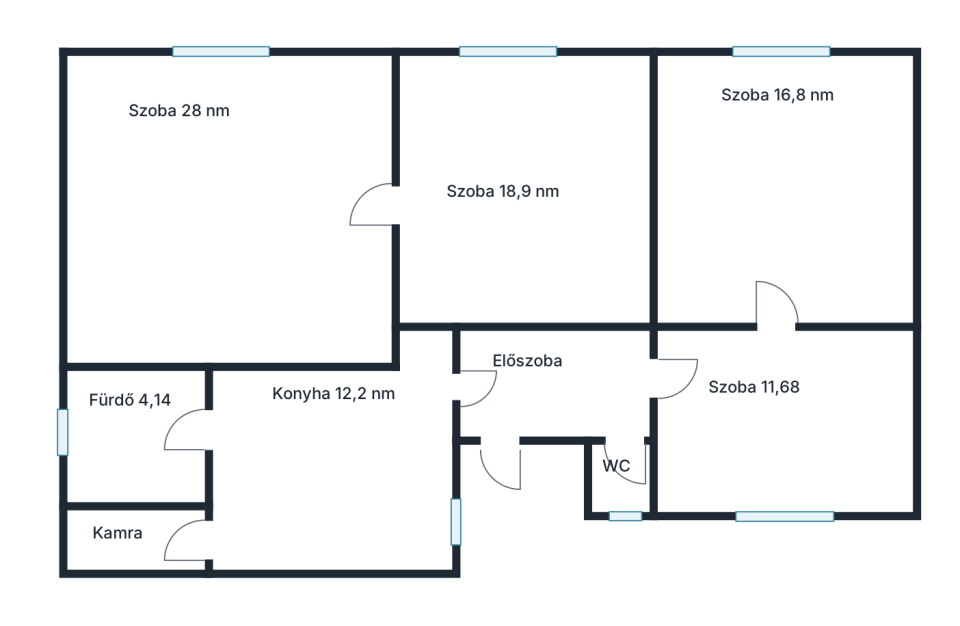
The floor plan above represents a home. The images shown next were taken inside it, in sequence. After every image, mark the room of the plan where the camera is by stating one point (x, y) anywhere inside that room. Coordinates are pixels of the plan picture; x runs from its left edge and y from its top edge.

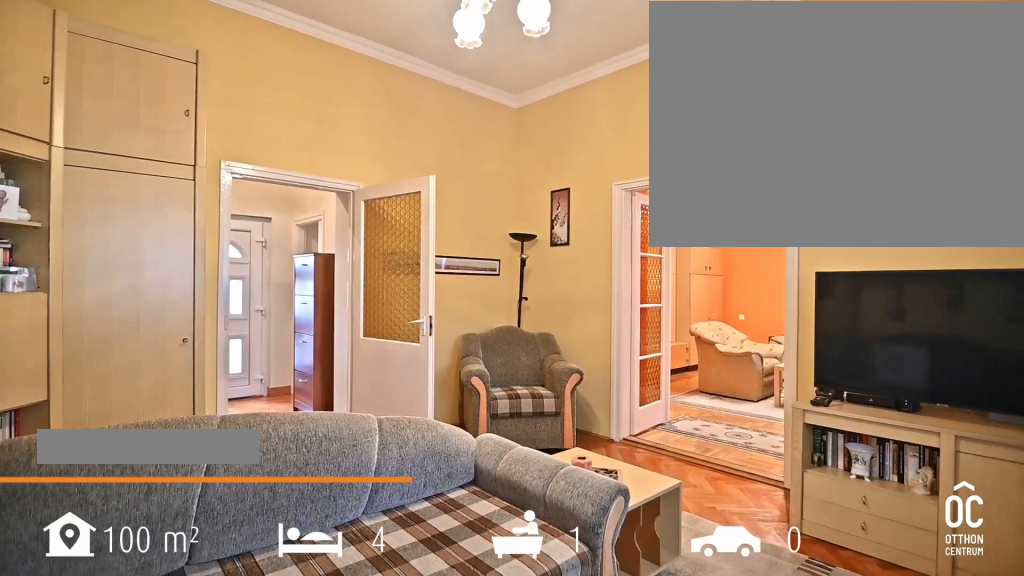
(530, 199)
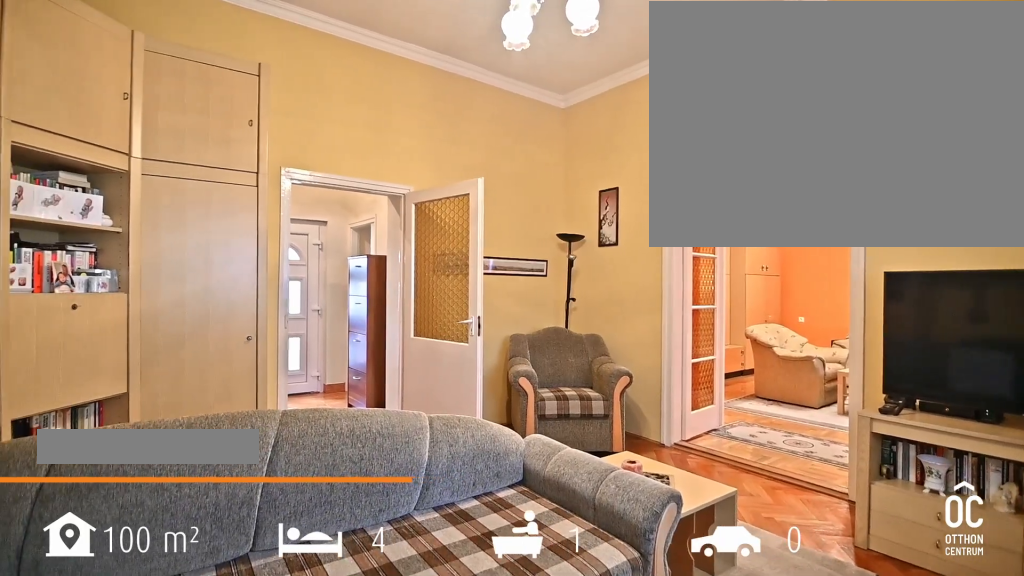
(530, 199)
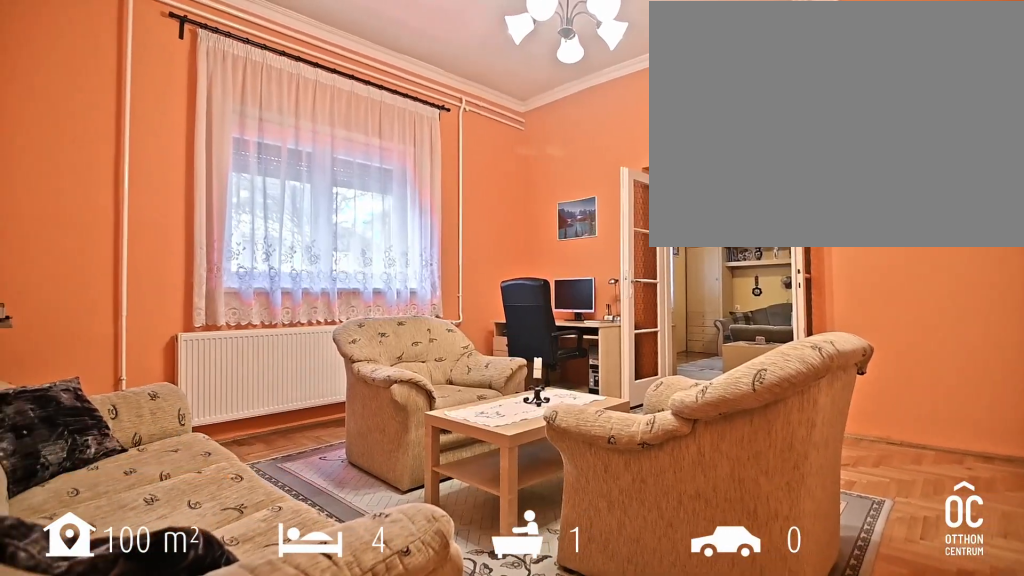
(226, 217)
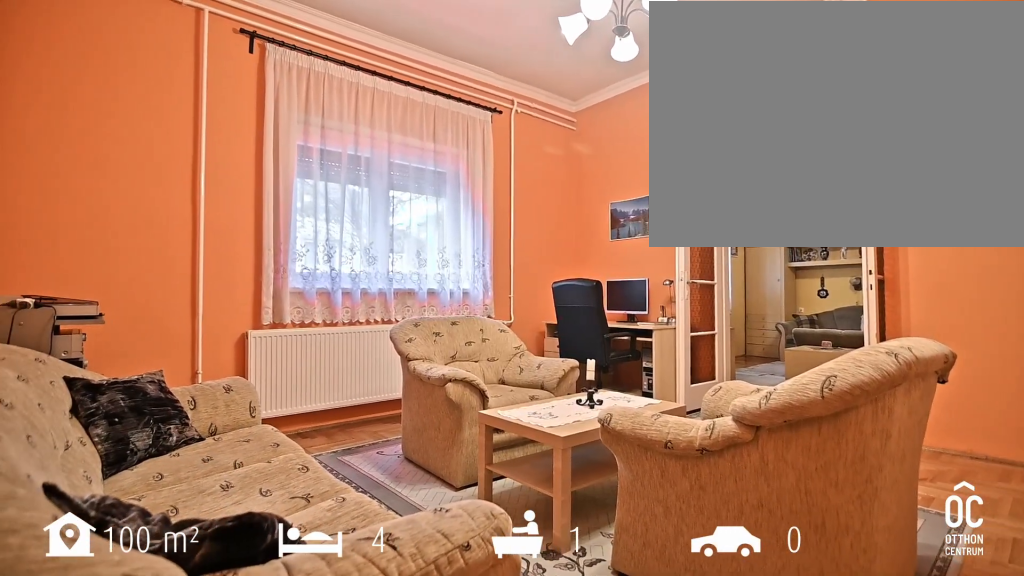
(226, 217)
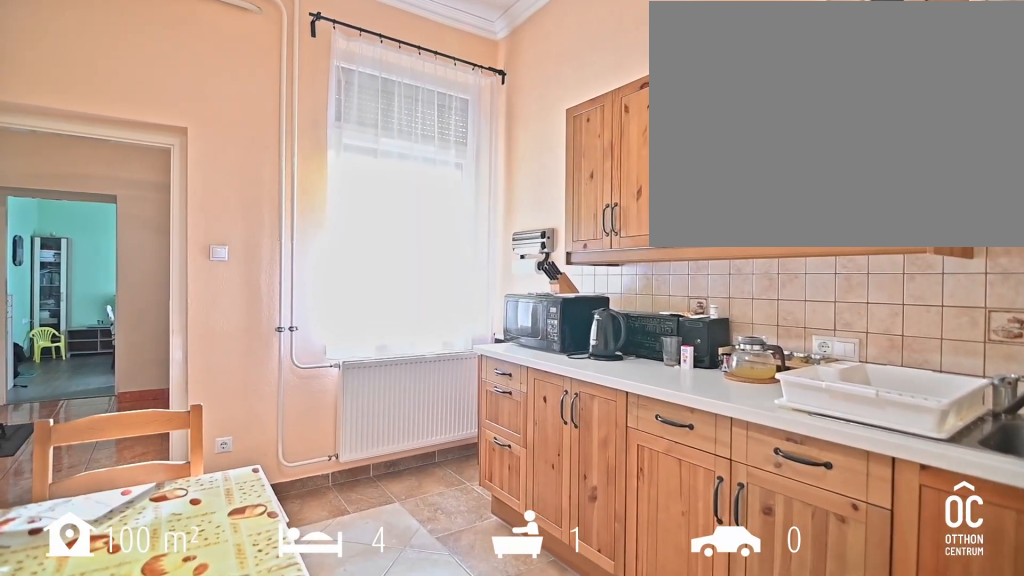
(321, 463)
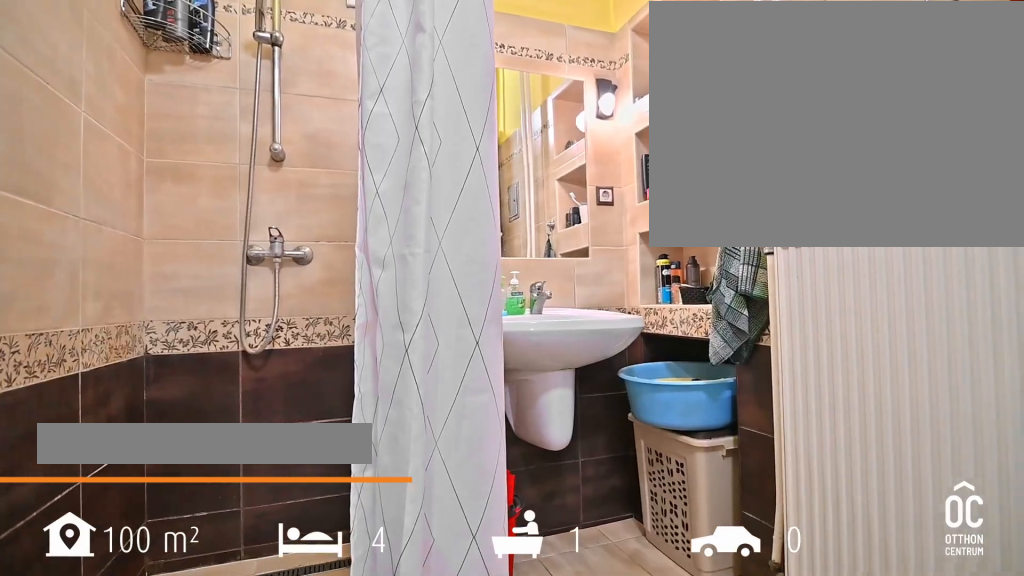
(135, 438)
